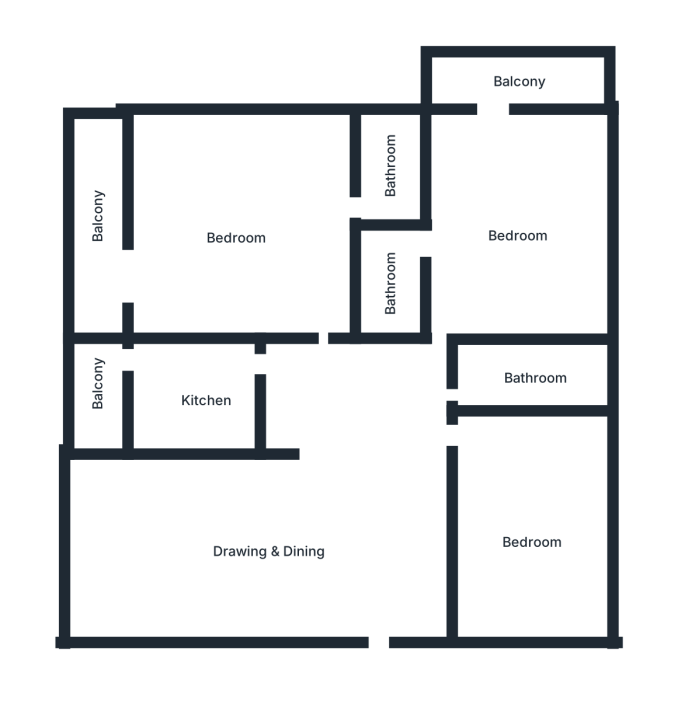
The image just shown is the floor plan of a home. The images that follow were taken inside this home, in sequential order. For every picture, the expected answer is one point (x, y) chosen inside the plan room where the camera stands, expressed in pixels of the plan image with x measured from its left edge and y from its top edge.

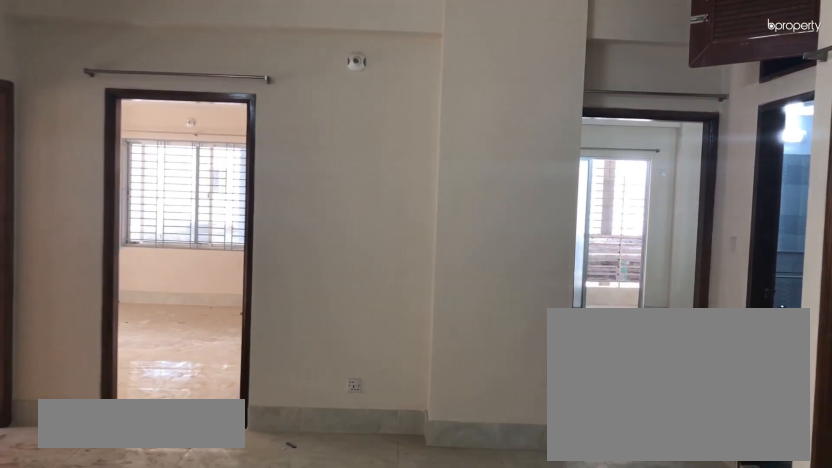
(272, 556)
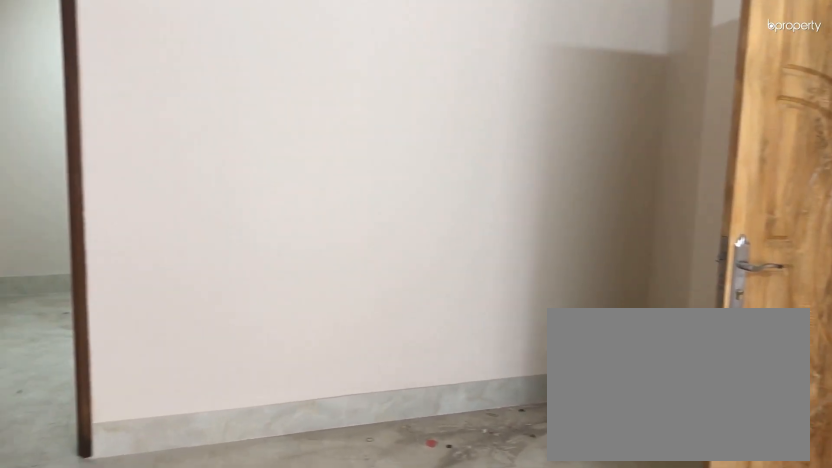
(272, 556)
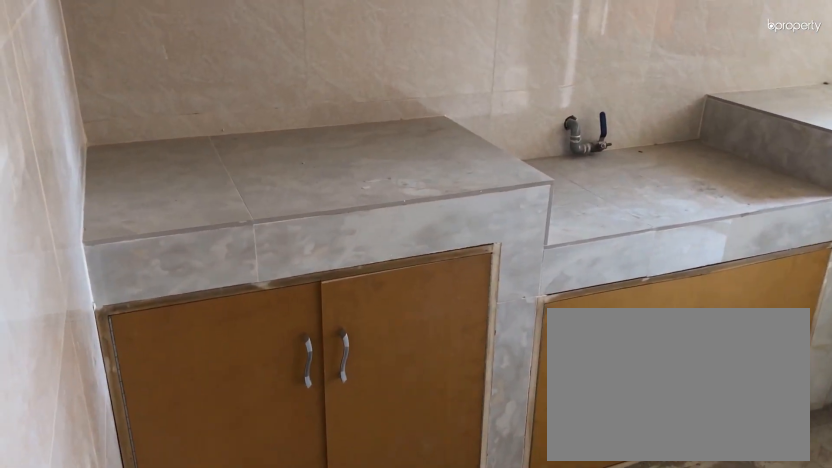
(202, 393)
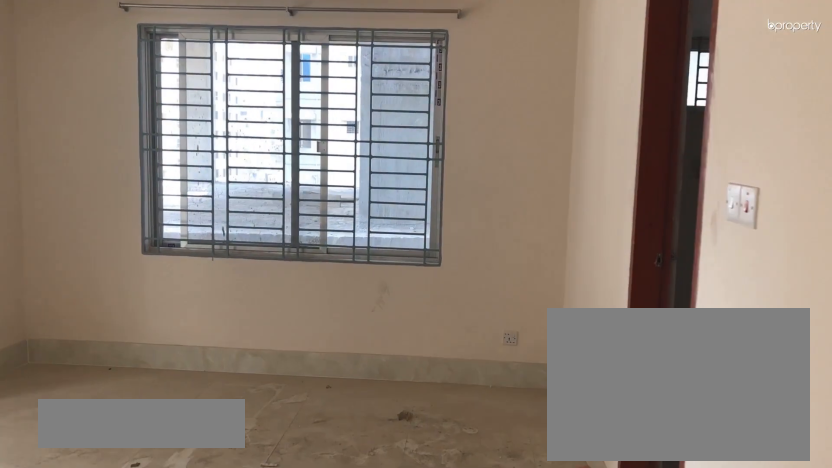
(235, 238)
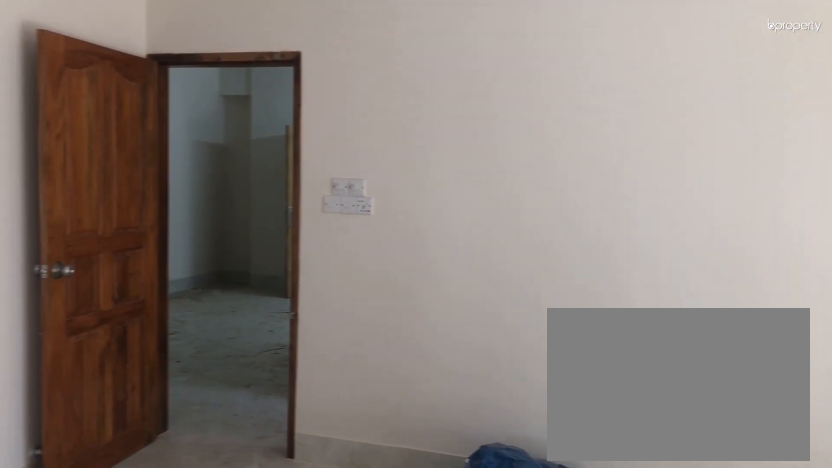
(235, 238)
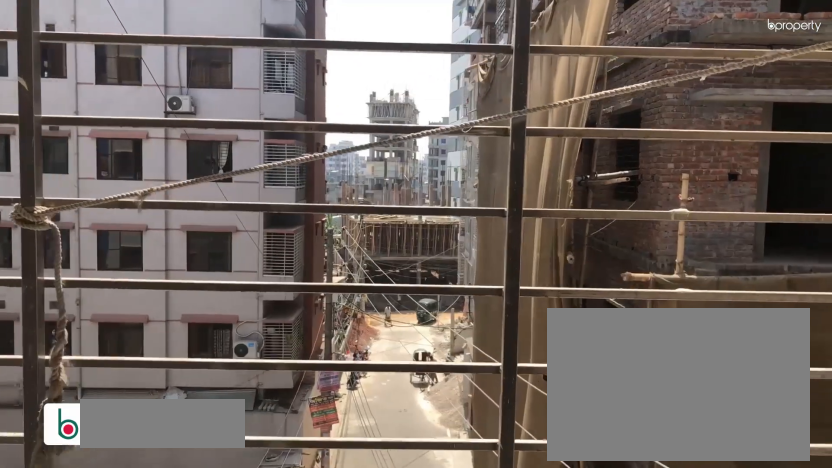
(101, 272)
